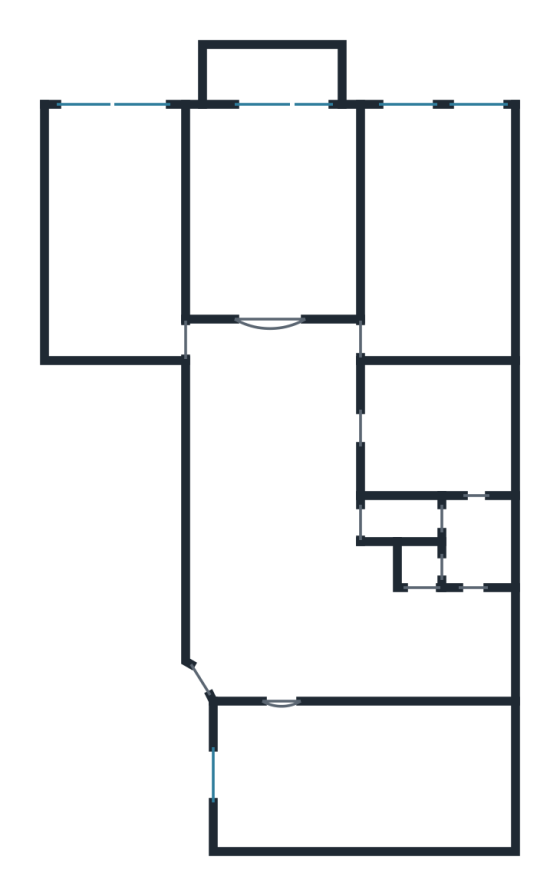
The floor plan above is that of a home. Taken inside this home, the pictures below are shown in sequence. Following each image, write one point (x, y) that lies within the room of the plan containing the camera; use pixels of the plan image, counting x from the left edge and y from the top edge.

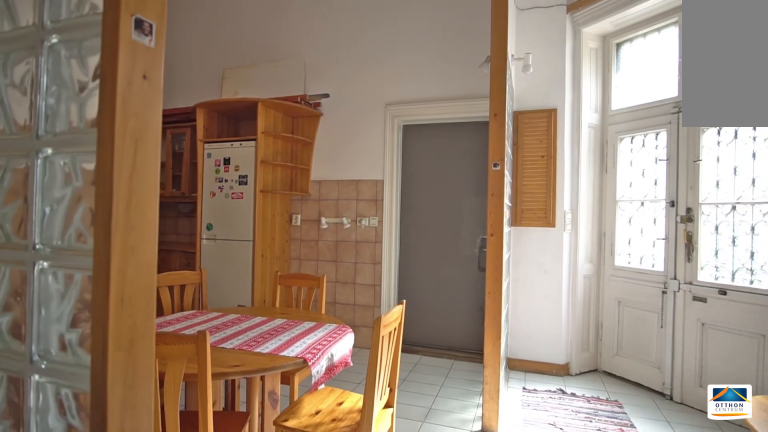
(343, 652)
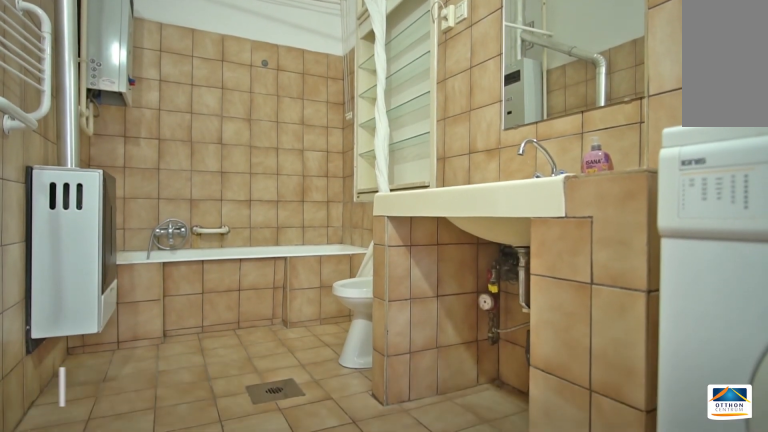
(444, 426)
